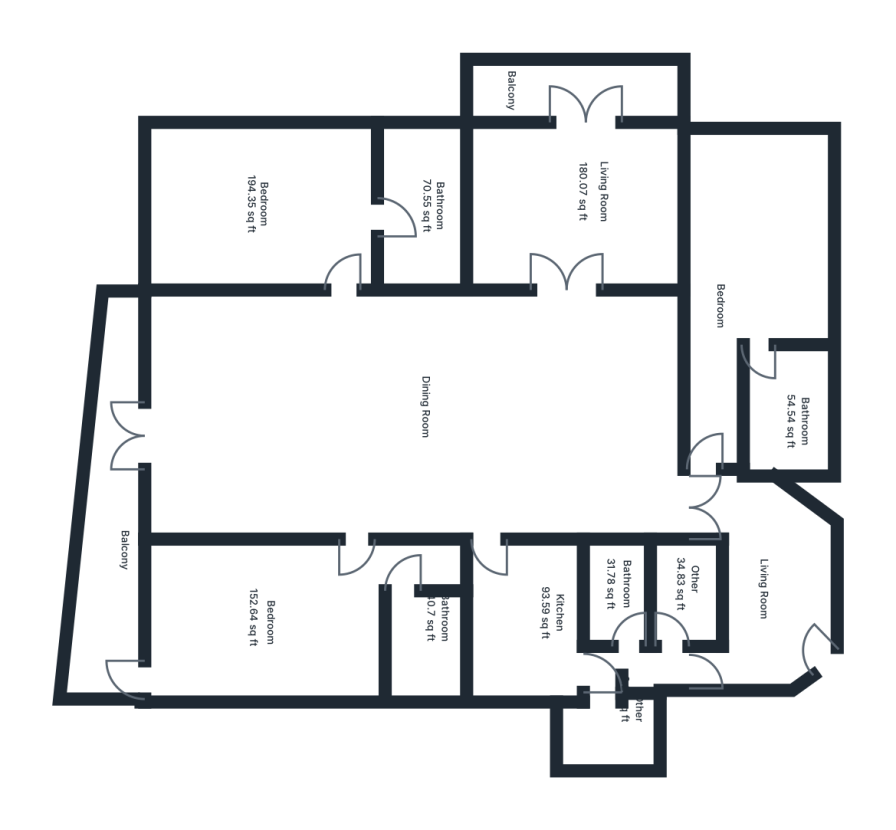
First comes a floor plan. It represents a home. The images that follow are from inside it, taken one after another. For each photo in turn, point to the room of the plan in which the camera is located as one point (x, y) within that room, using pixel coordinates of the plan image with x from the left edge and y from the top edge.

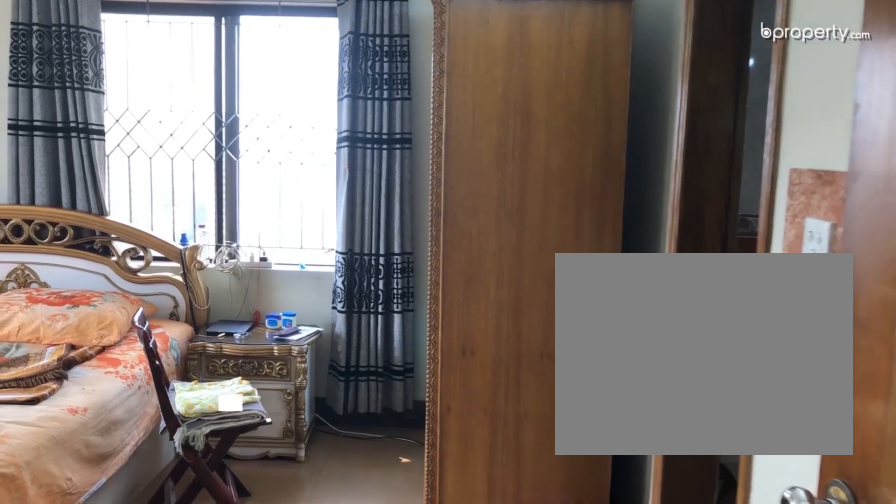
(322, 172)
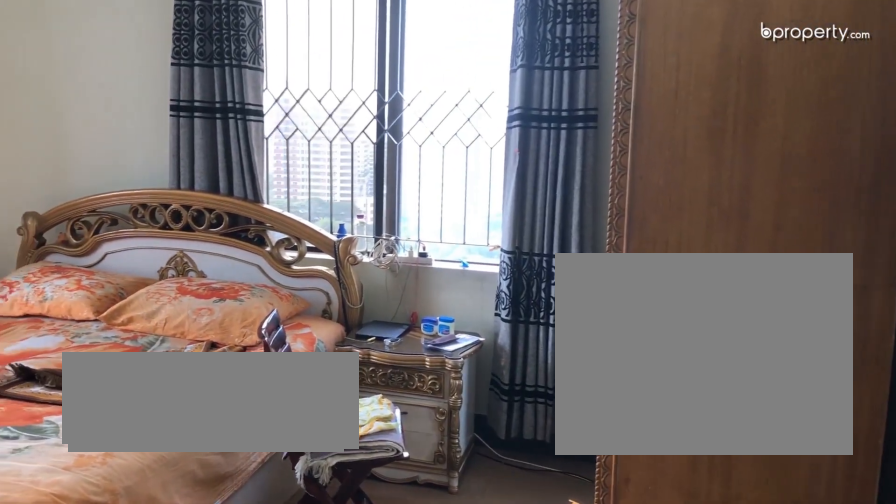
(322, 172)
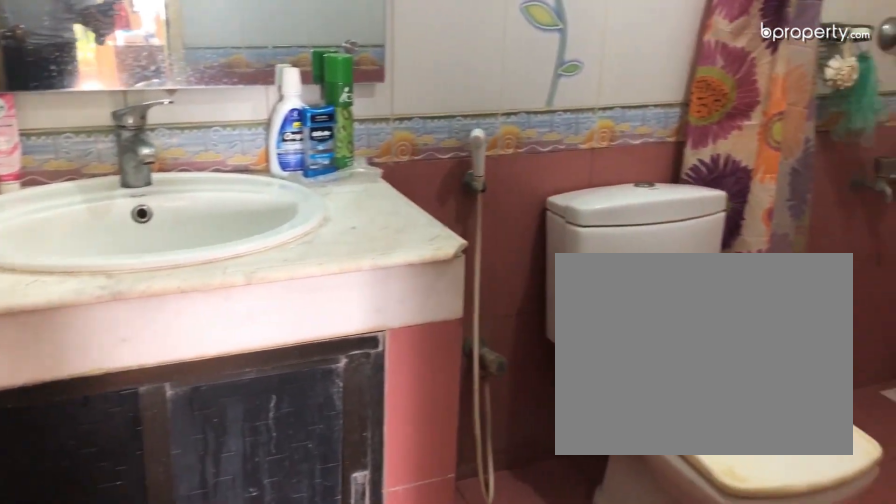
(418, 648)
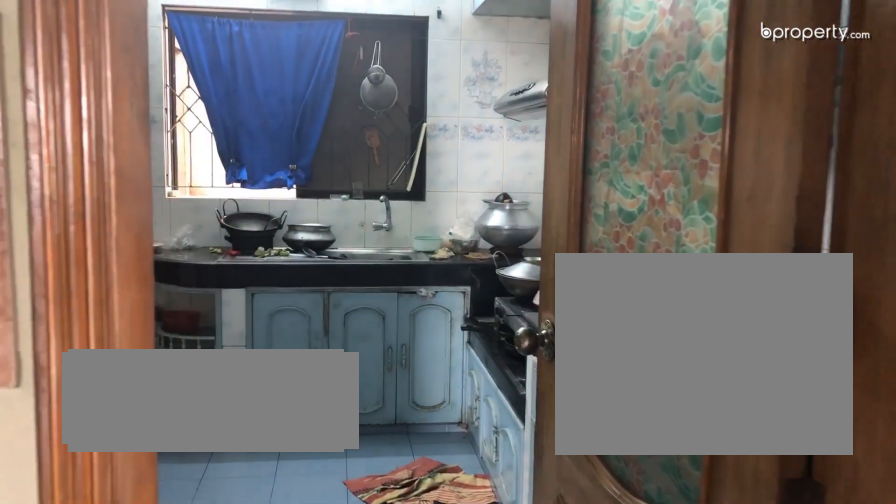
(523, 597)
